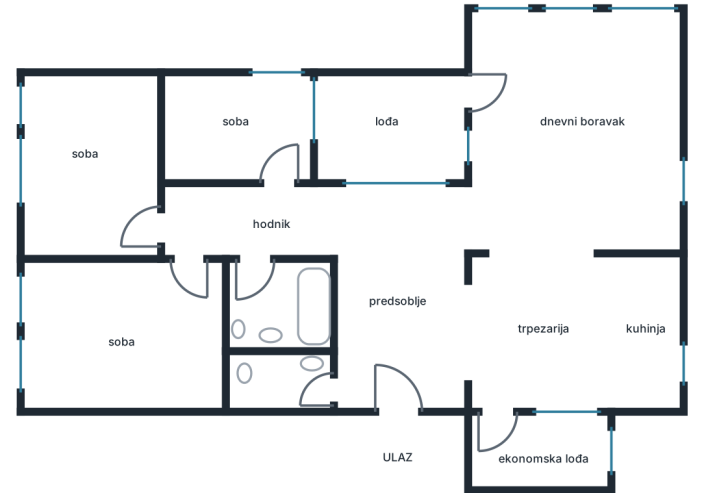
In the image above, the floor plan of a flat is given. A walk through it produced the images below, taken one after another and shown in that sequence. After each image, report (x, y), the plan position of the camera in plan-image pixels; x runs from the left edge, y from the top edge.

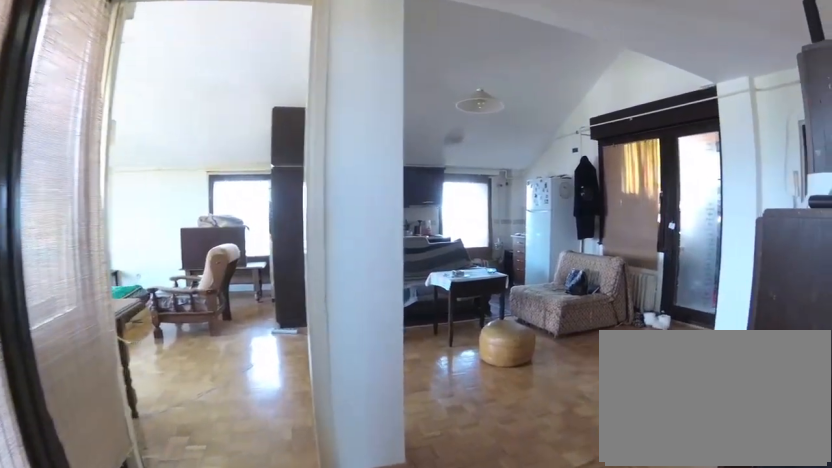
(343, 224)
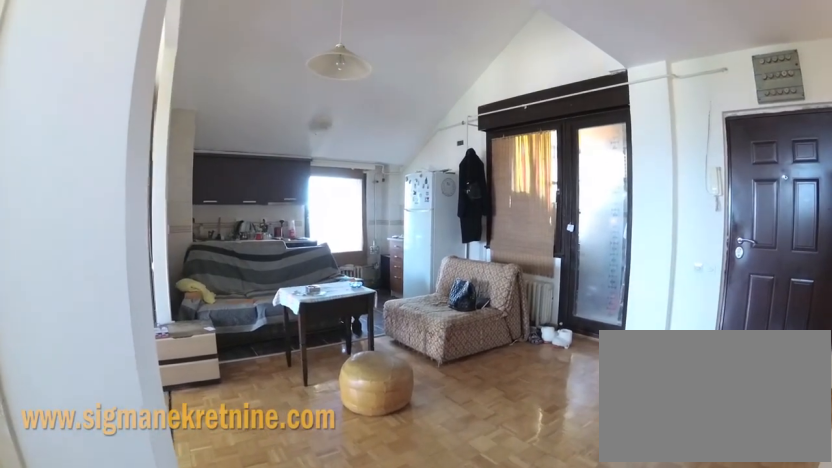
(366, 241)
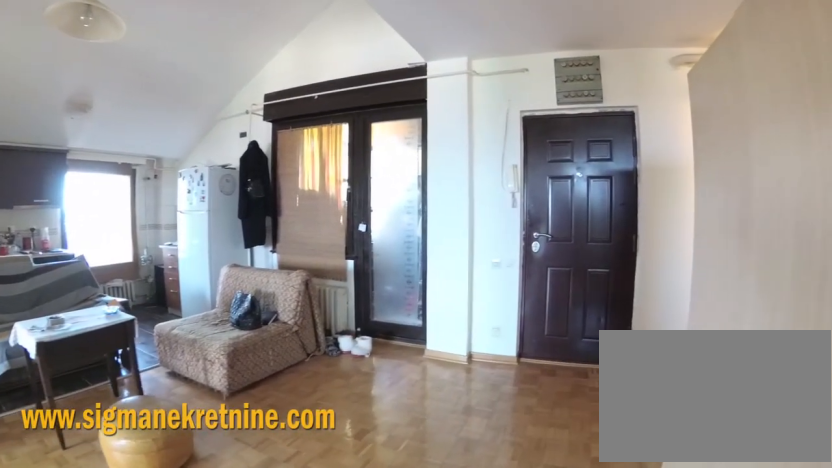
(382, 265)
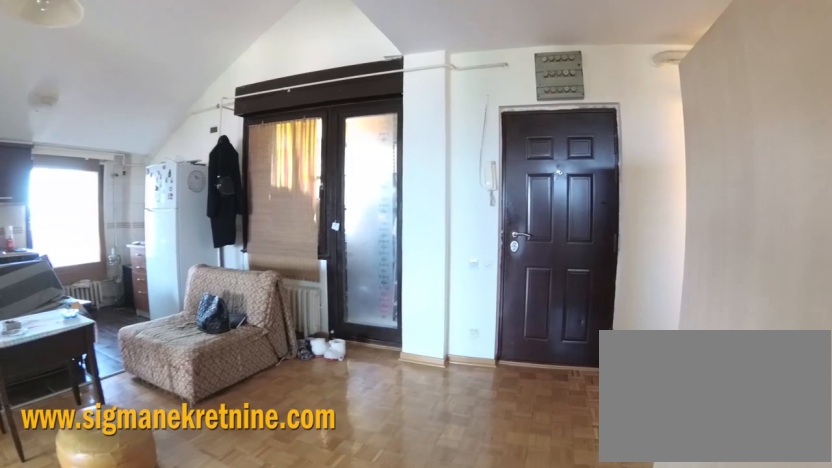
(386, 274)
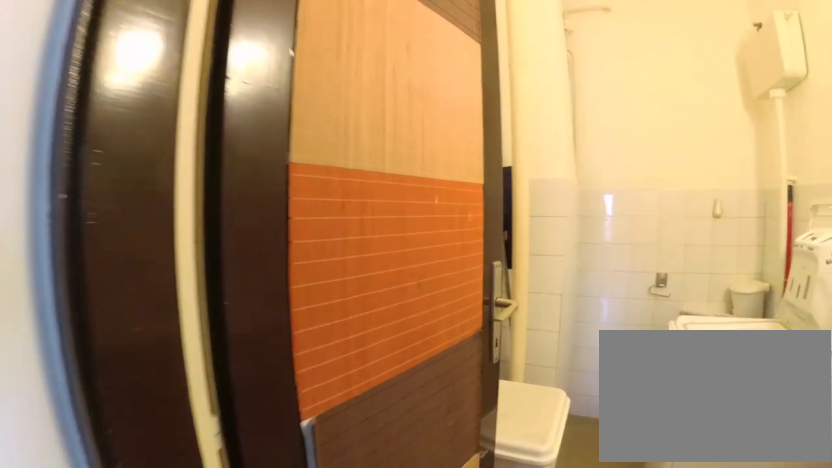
(387, 374)
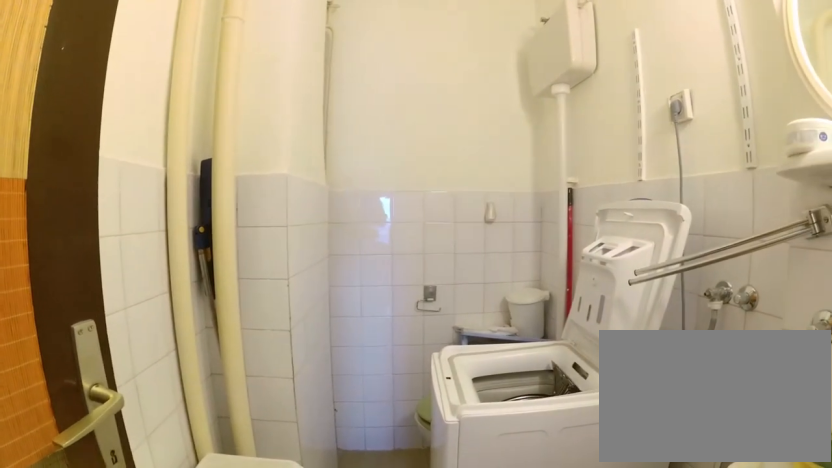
(346, 376)
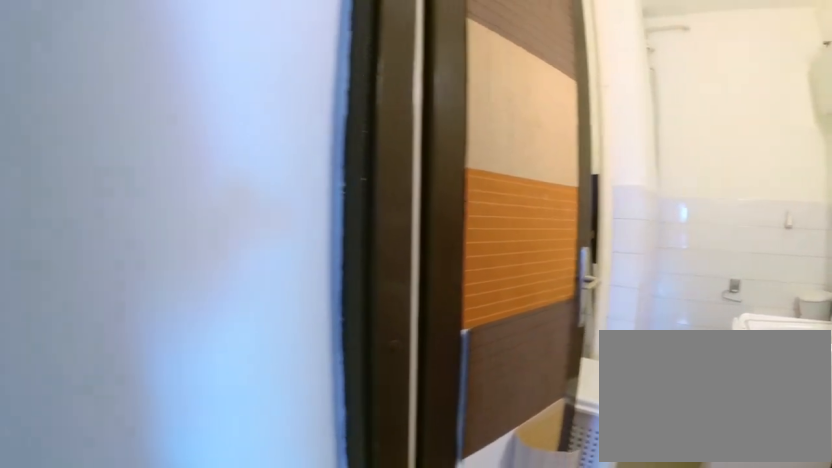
(362, 341)
